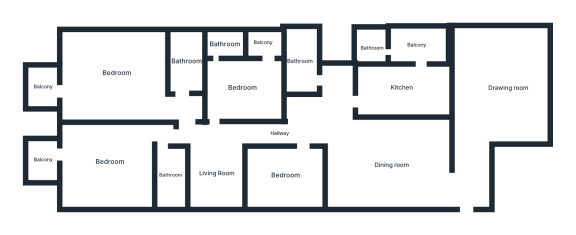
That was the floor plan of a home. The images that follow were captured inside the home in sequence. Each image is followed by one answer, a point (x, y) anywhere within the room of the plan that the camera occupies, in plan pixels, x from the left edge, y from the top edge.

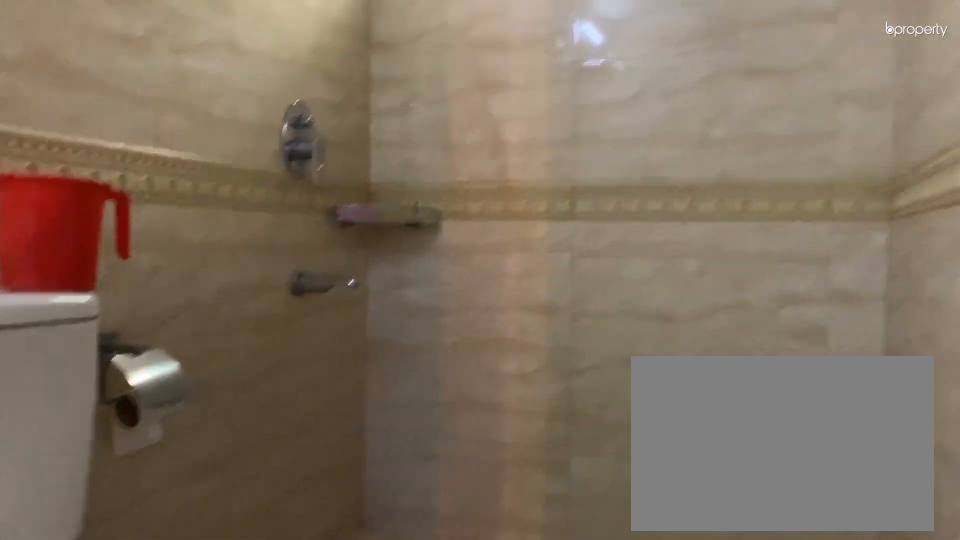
(301, 61)
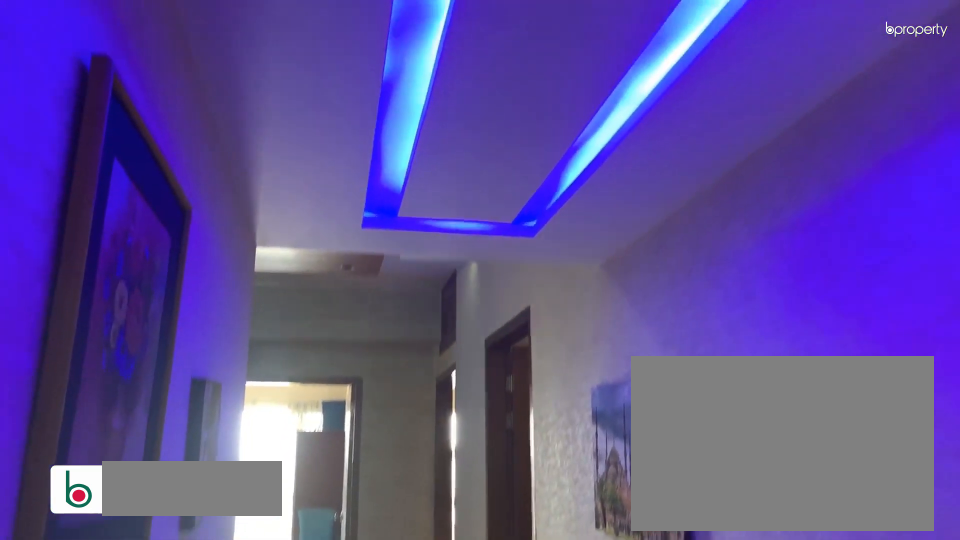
(280, 133)
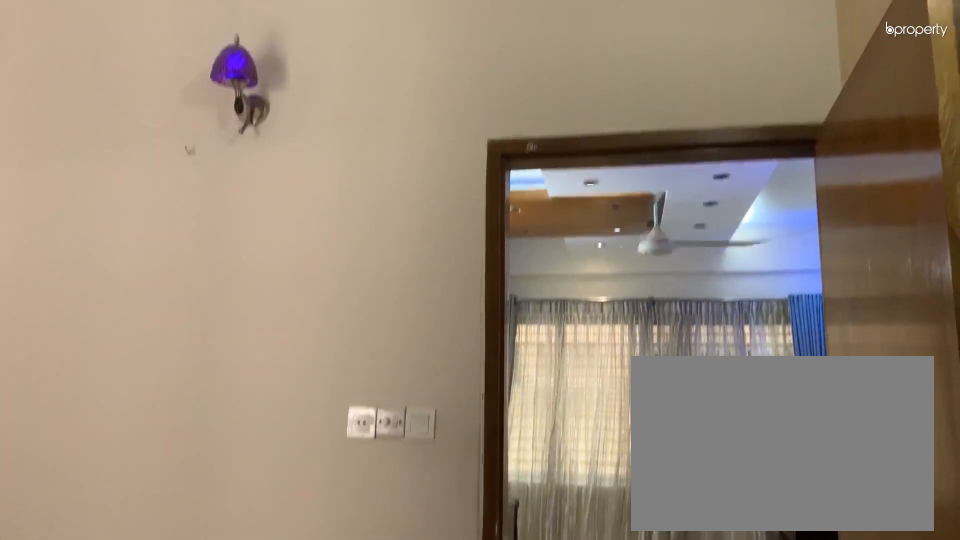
(243, 87)
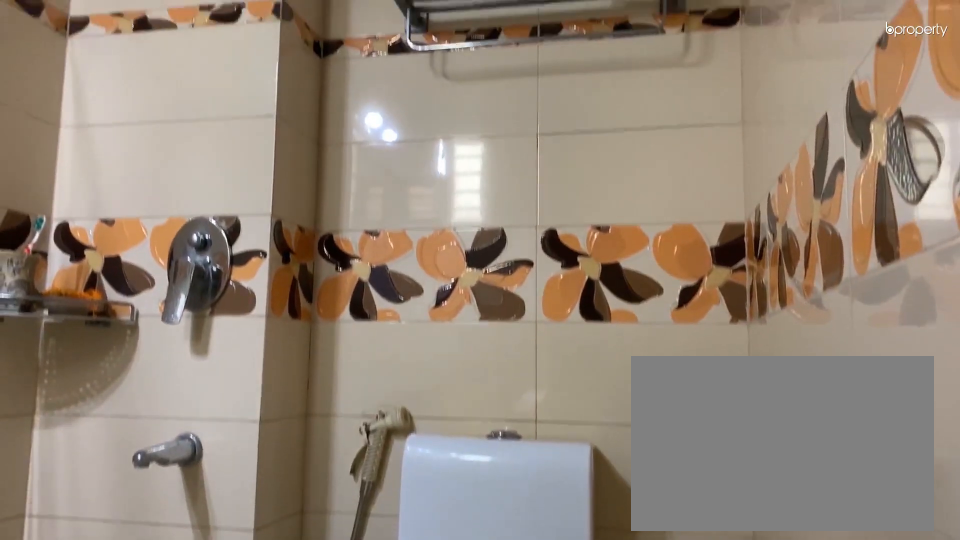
(225, 44)
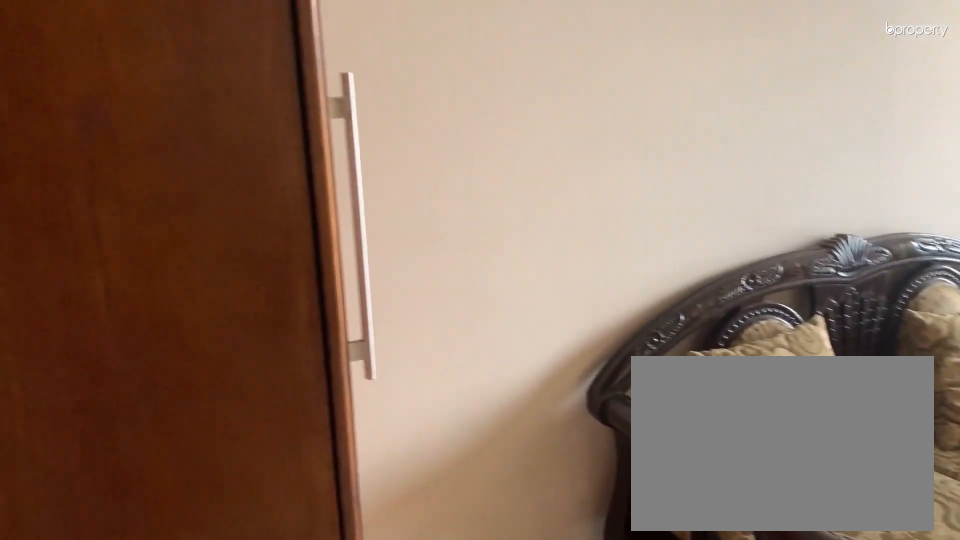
(115, 72)
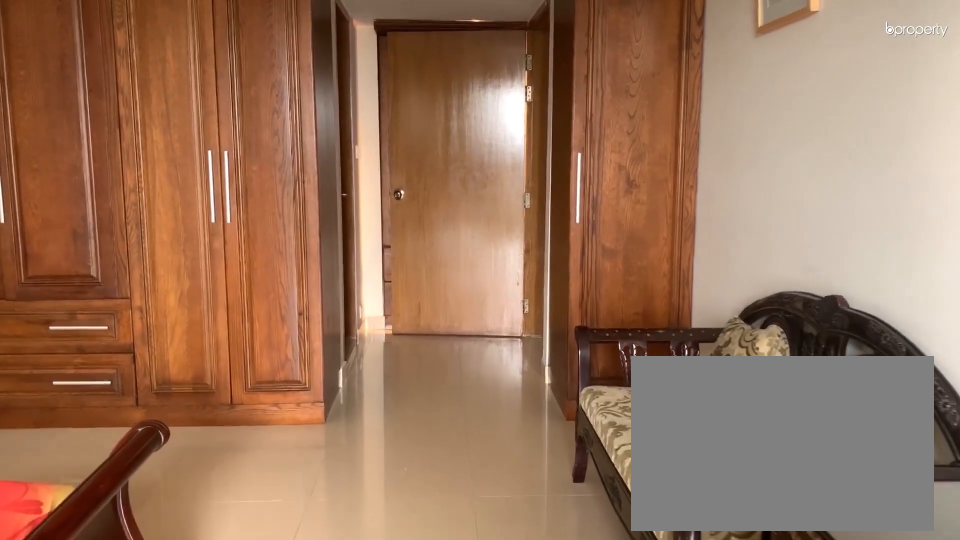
(115, 72)
